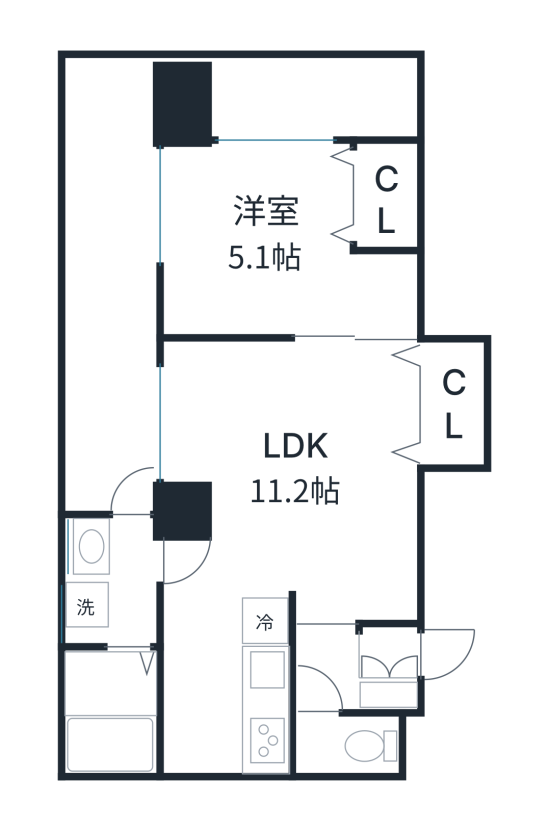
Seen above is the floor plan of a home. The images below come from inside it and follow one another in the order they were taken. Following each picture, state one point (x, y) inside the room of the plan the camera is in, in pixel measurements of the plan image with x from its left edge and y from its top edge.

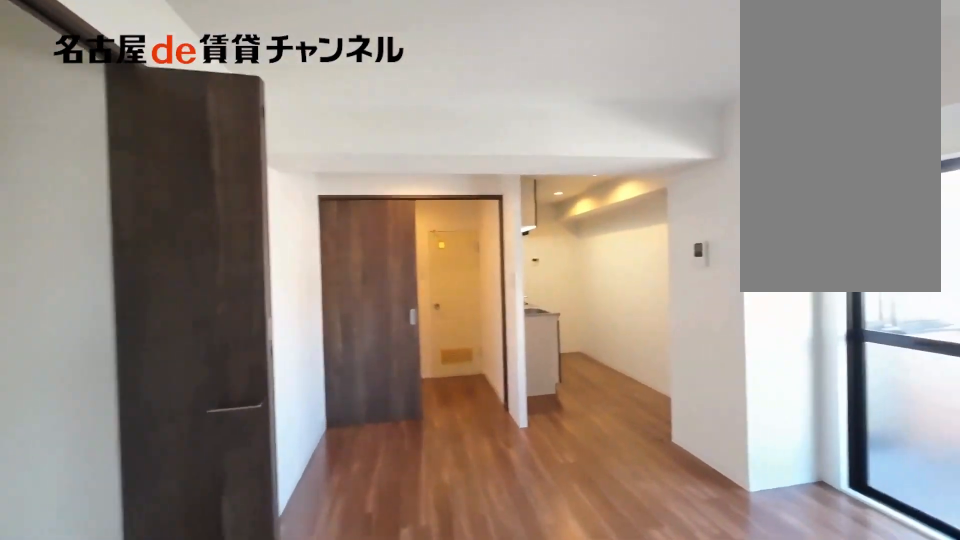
(290, 516)
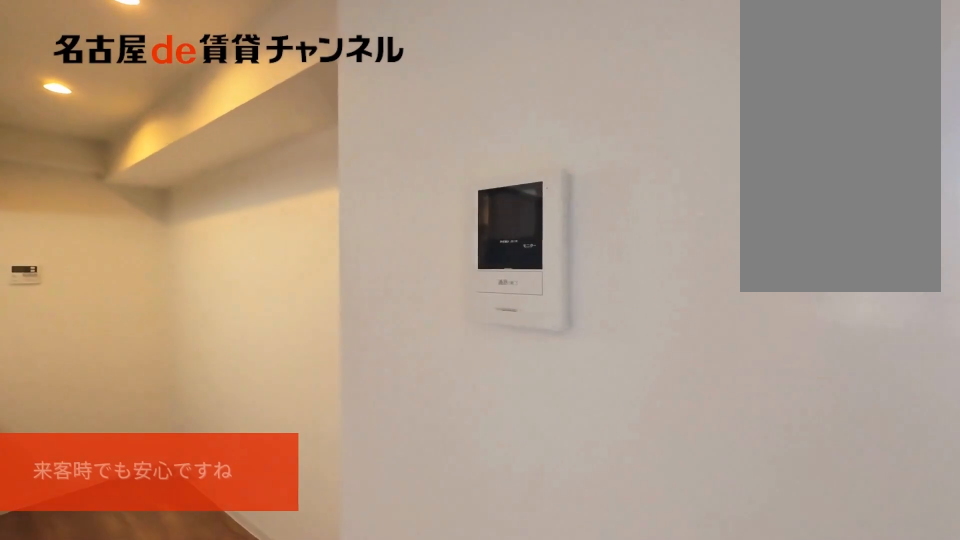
(290, 516)
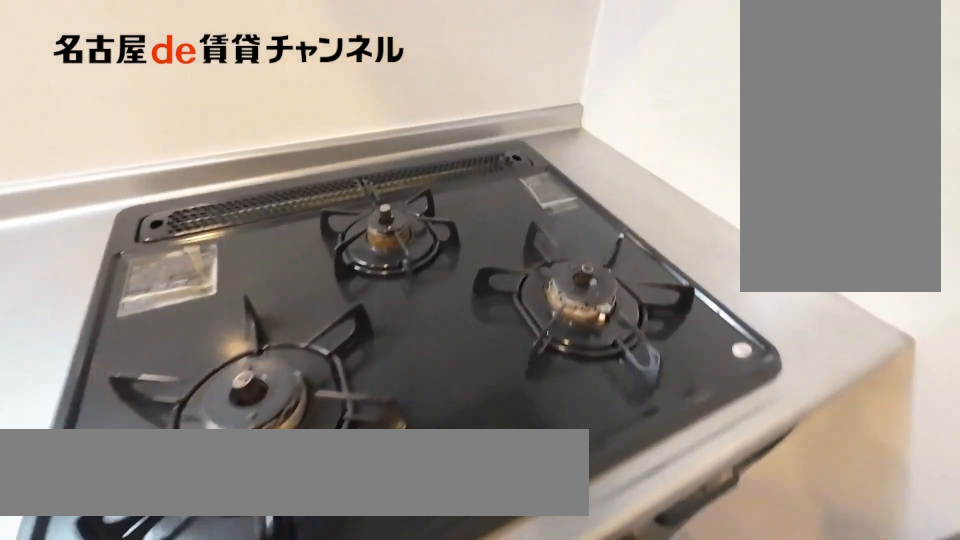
(268, 681)
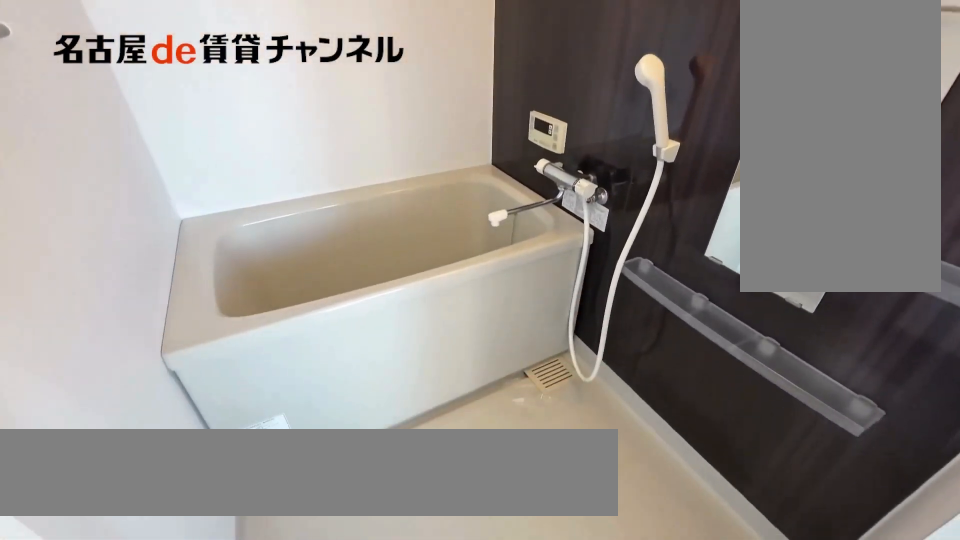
(114, 708)
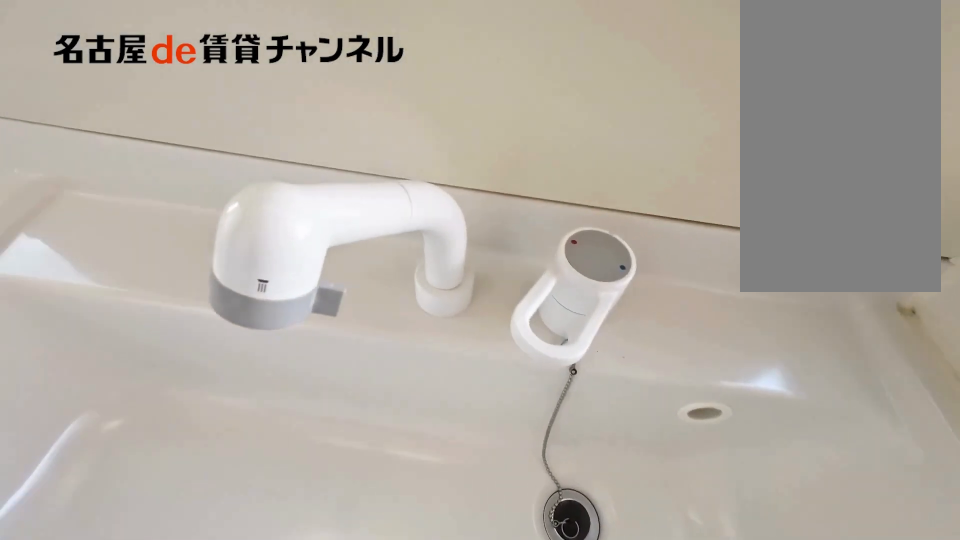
(114, 579)
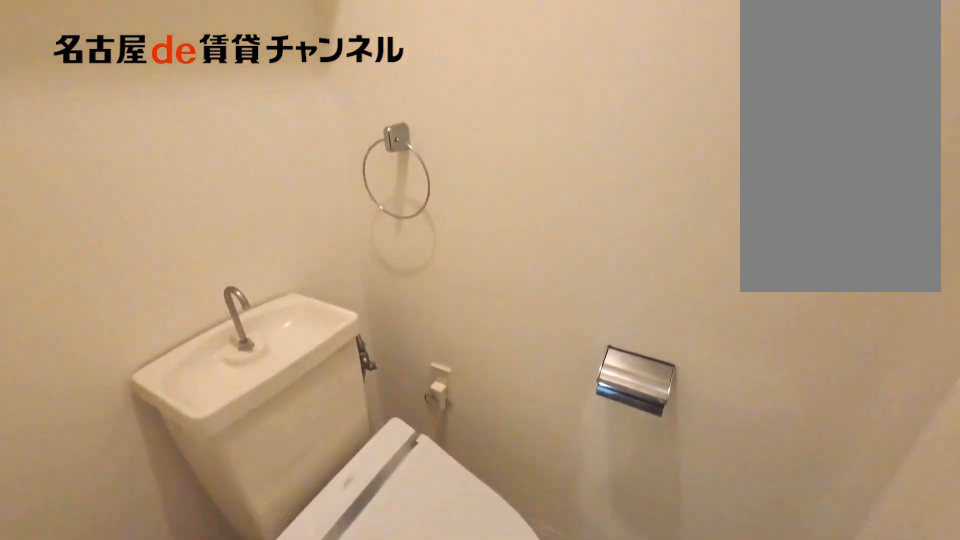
(350, 741)
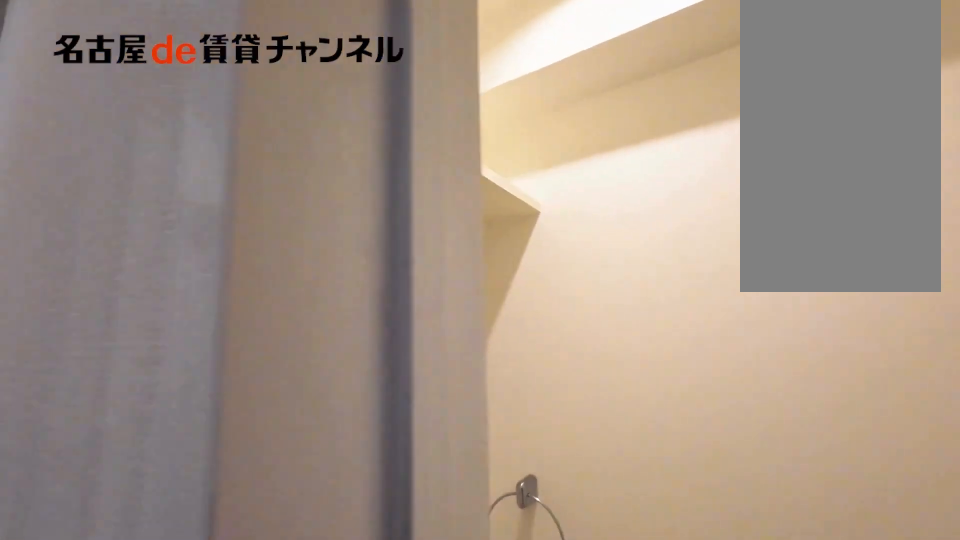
(350, 741)
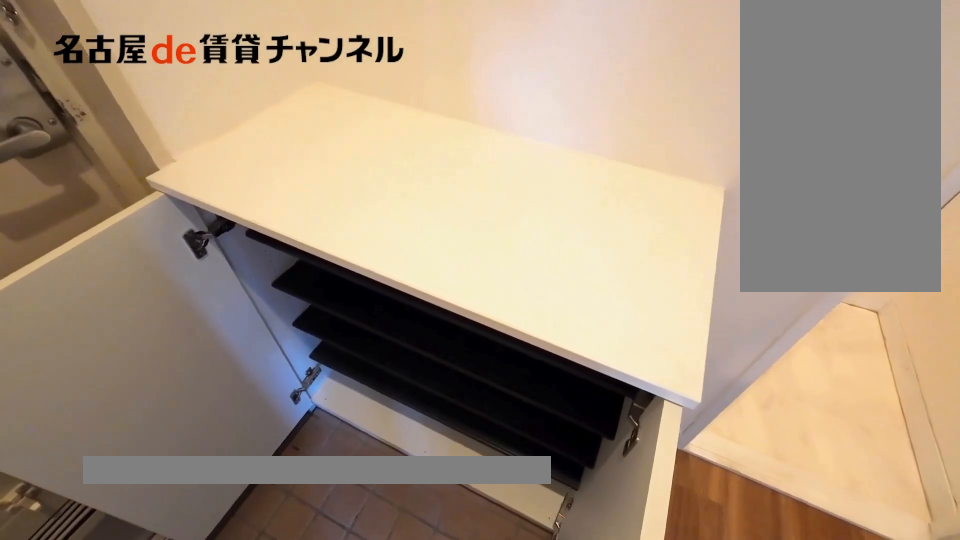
(392, 697)
